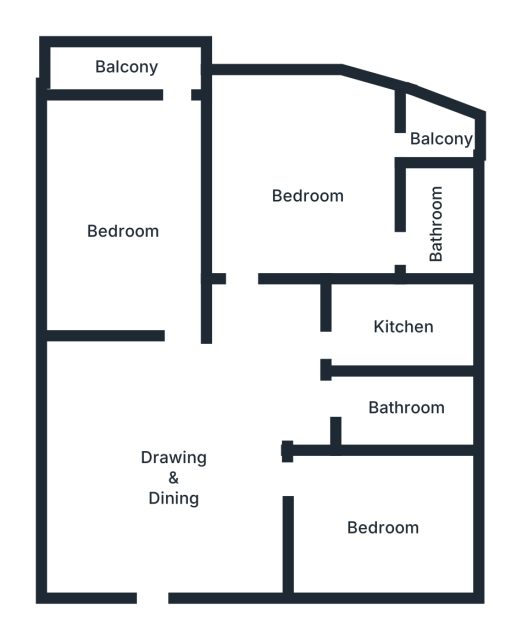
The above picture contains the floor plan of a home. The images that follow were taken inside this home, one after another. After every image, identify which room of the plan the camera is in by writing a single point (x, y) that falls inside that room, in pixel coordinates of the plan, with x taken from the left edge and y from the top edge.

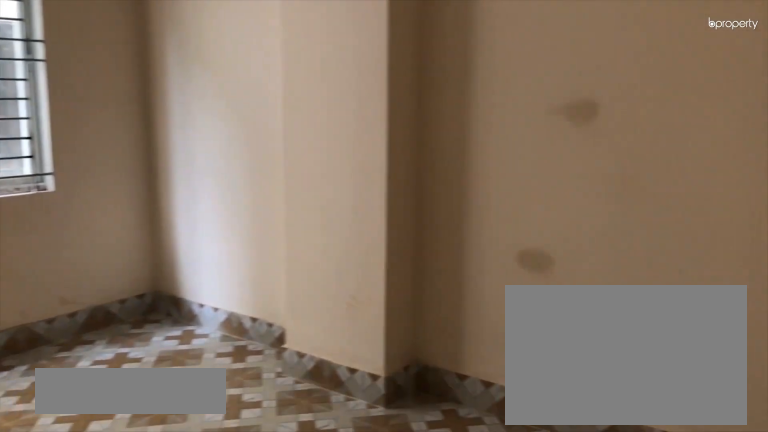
(385, 527)
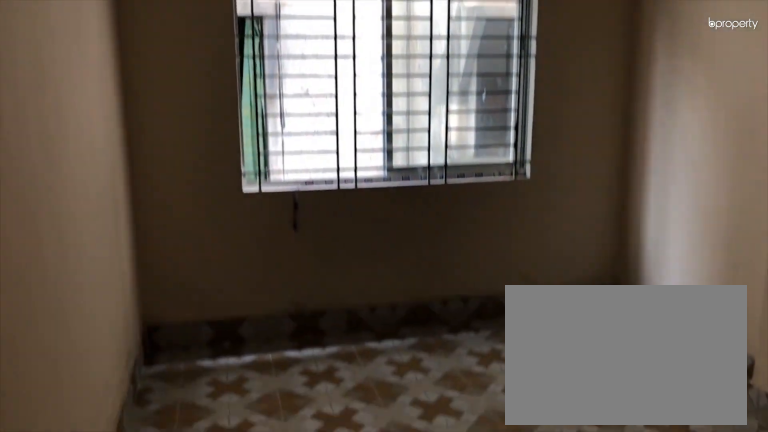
(385, 527)
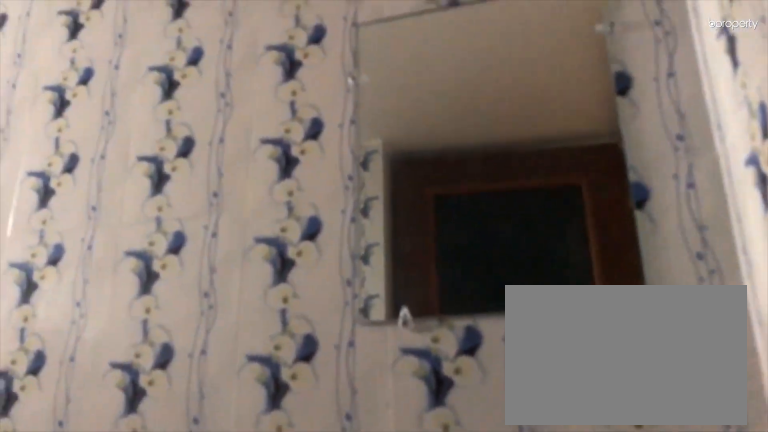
(404, 411)
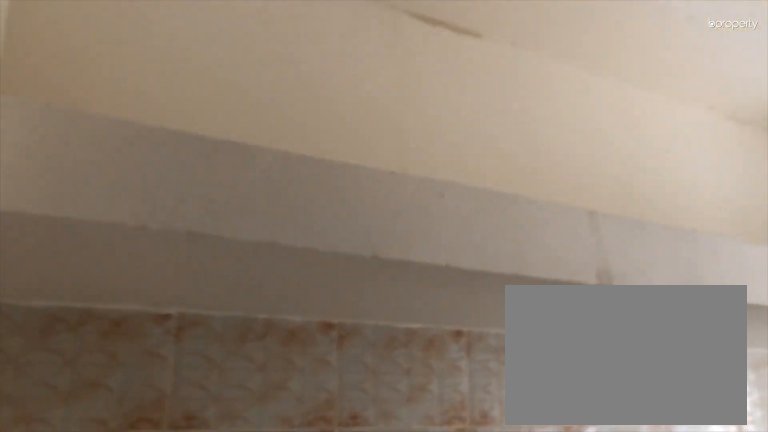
(404, 328)
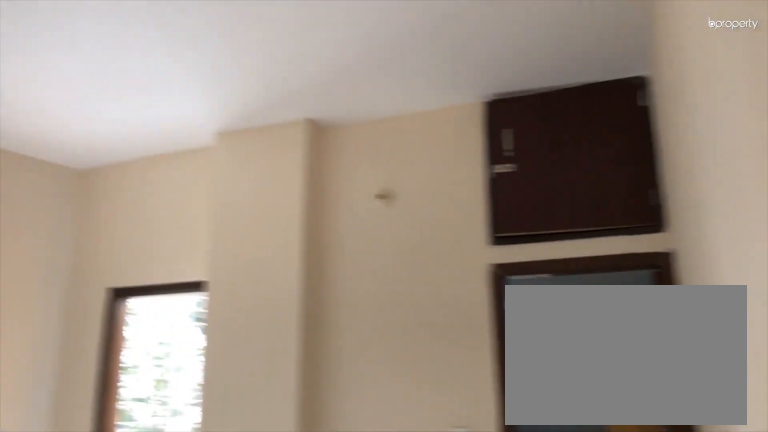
(314, 193)
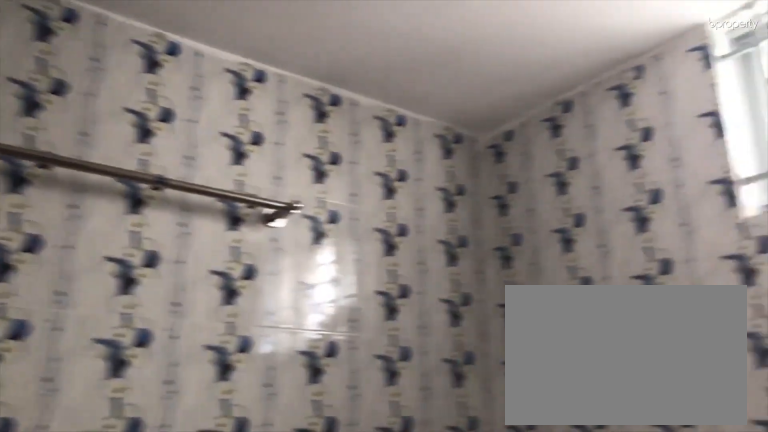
(434, 213)
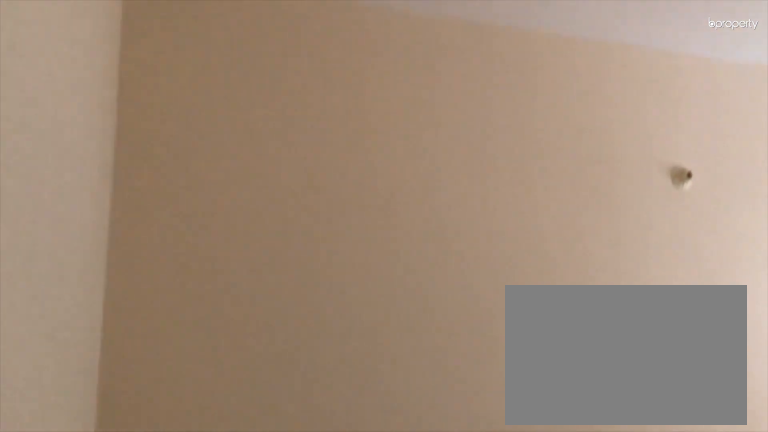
(114, 227)
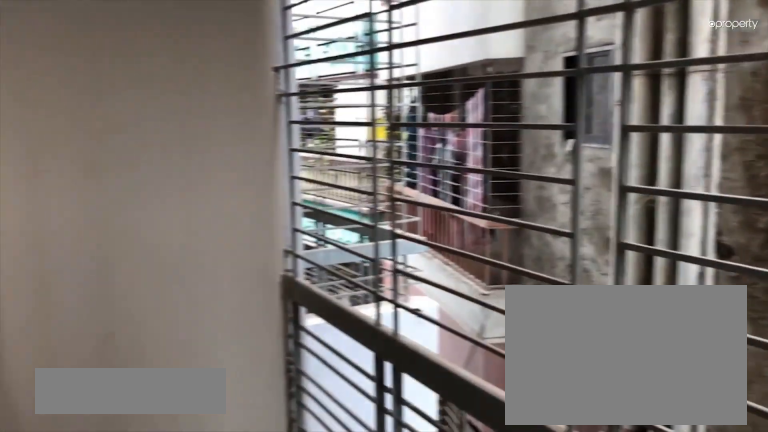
(125, 66)
